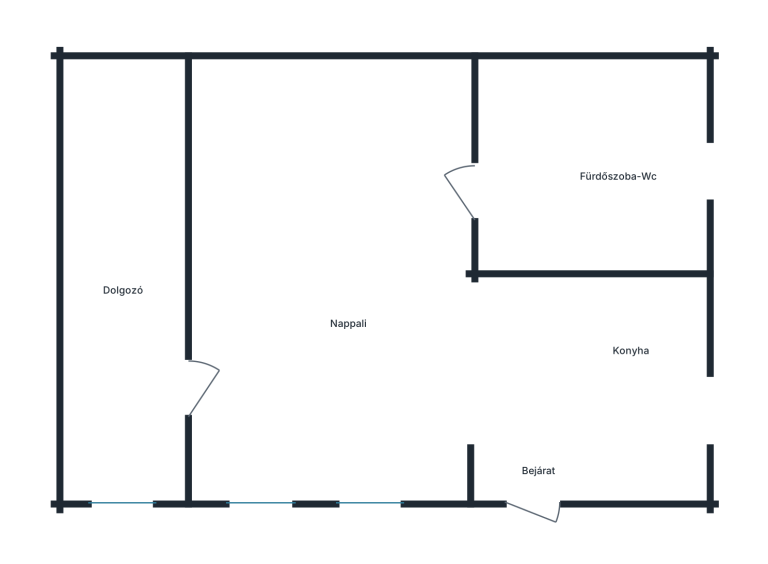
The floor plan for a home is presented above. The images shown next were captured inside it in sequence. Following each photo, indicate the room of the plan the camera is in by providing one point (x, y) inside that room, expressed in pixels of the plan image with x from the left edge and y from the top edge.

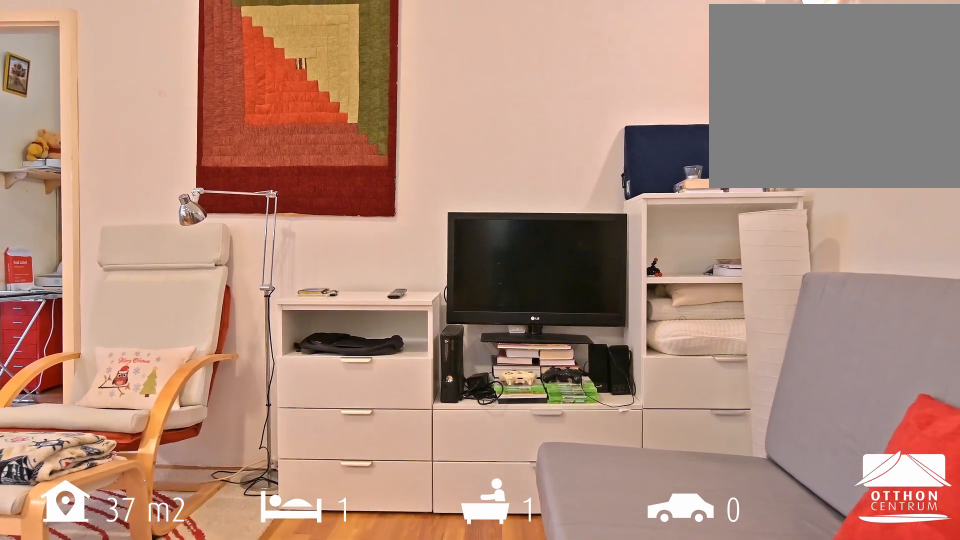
(330, 288)
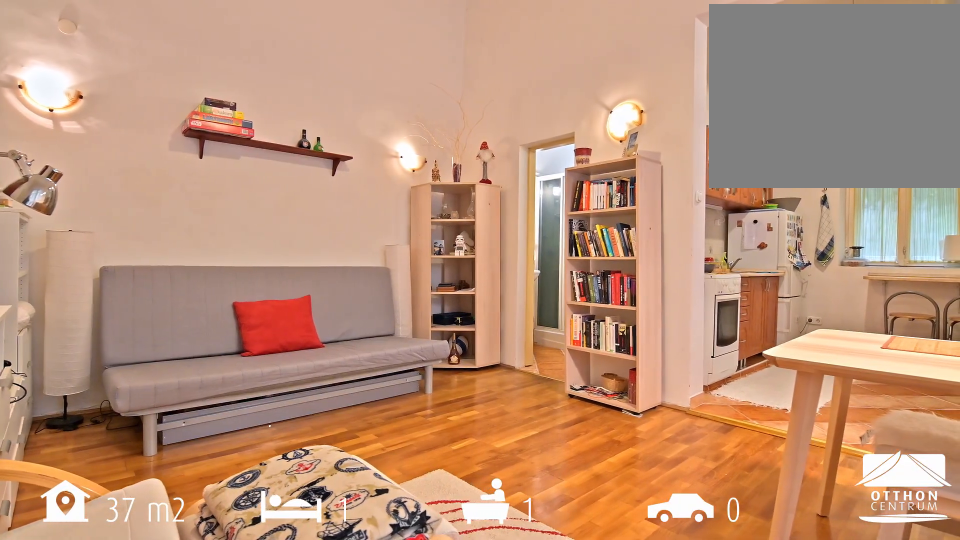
(330, 288)
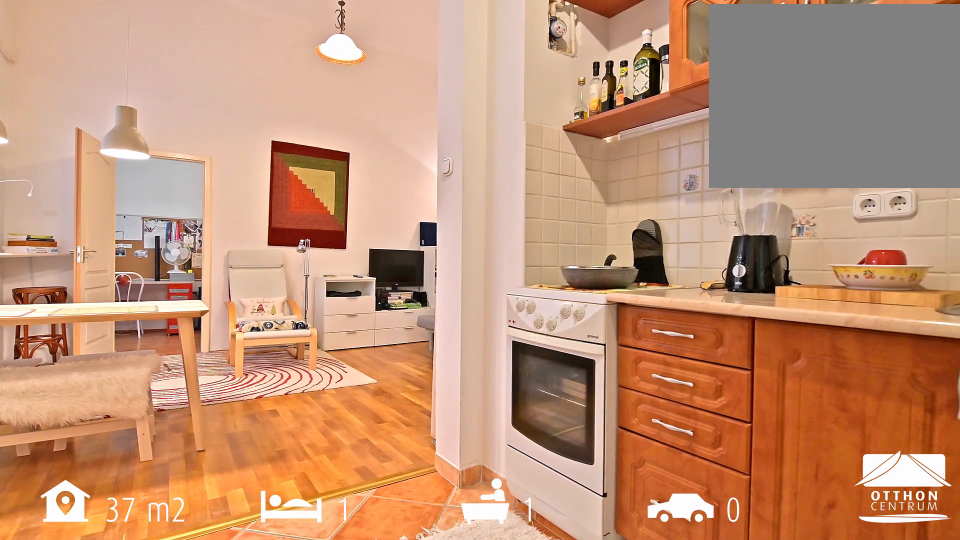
(589, 384)
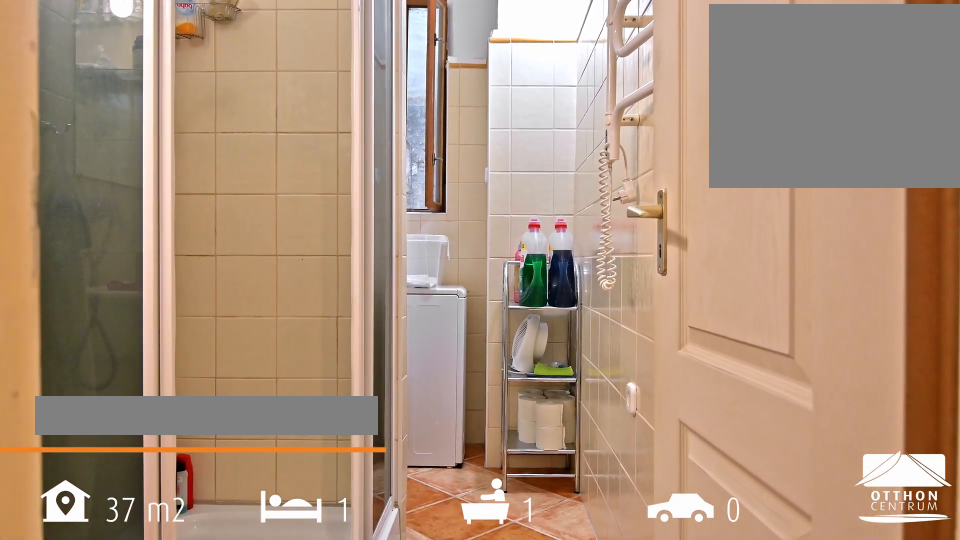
(594, 170)
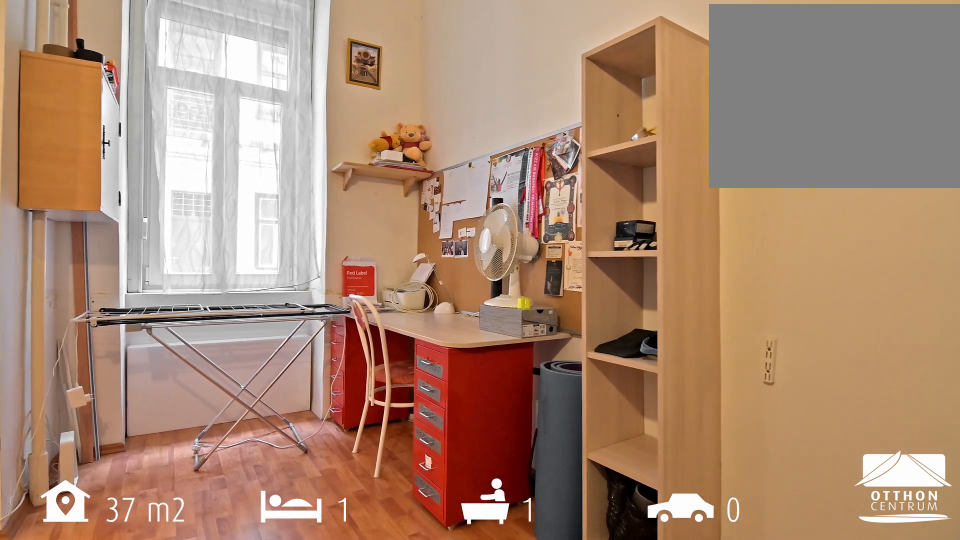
(125, 279)
